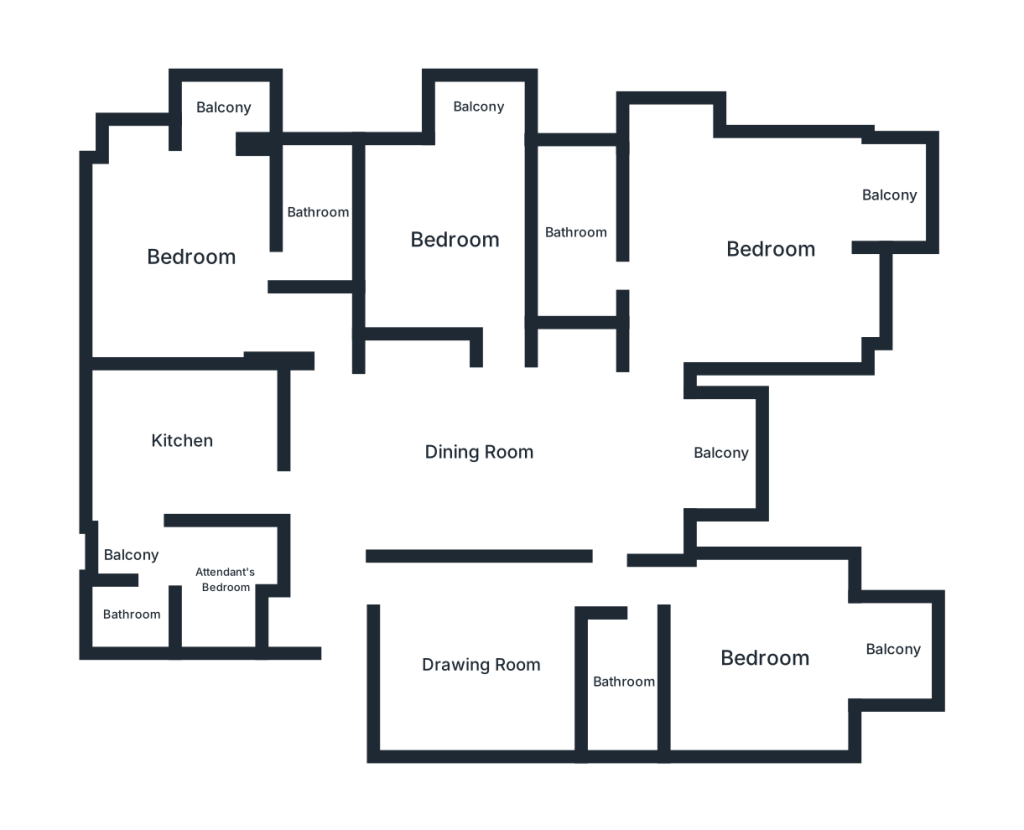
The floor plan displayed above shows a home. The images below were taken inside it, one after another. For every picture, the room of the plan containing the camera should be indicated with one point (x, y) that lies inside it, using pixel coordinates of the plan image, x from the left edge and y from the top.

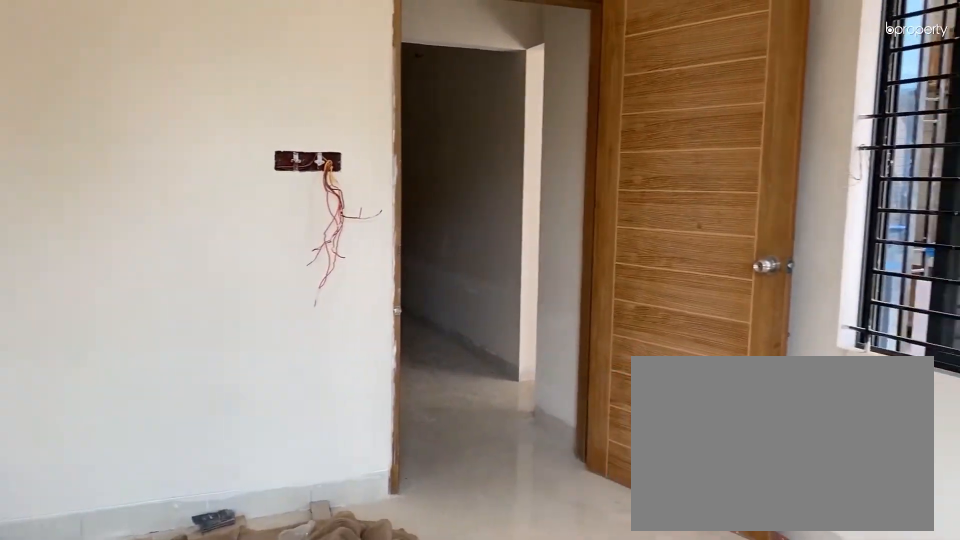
(758, 656)
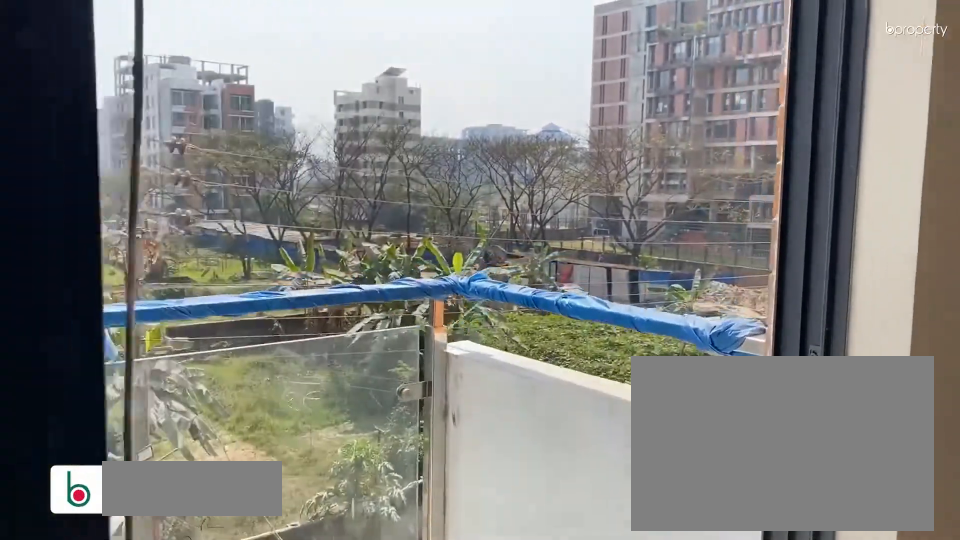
(896, 649)
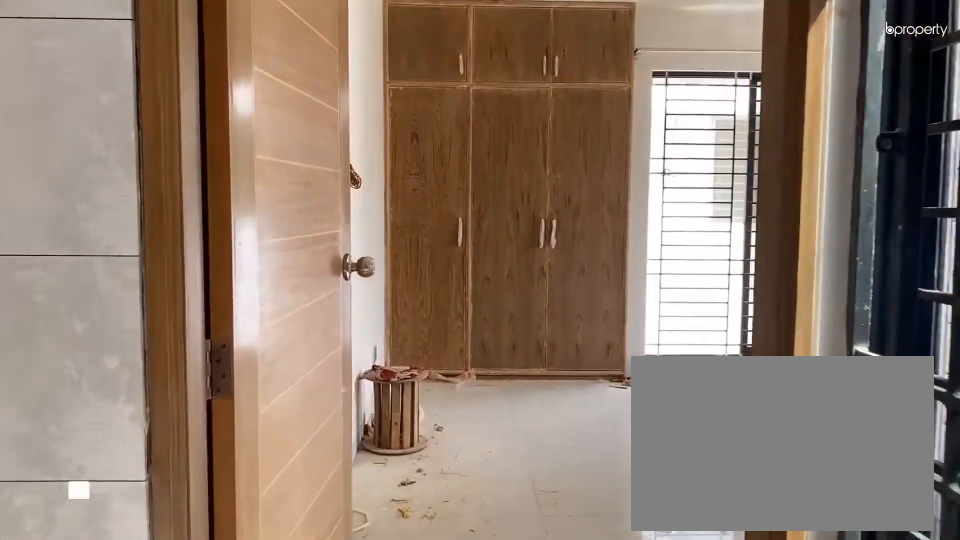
(767, 248)
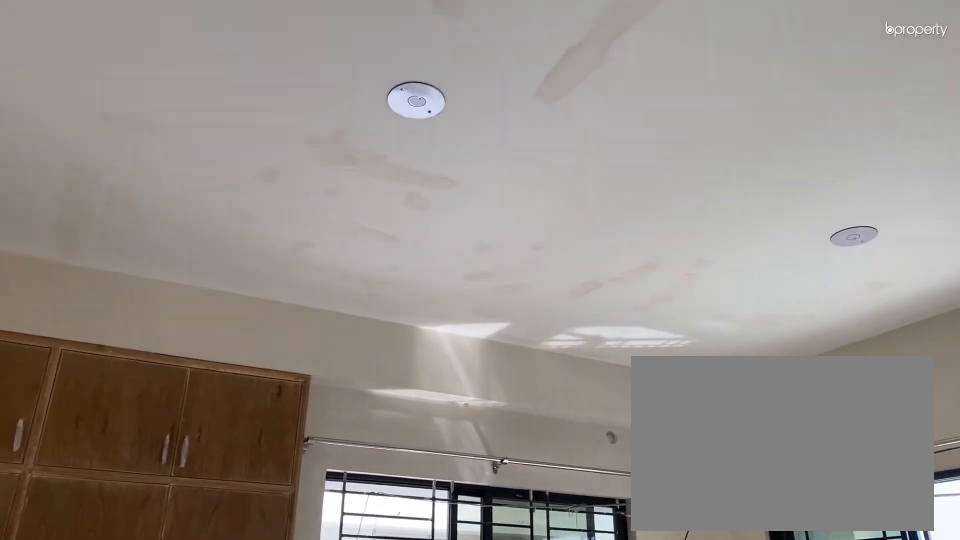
(768, 246)
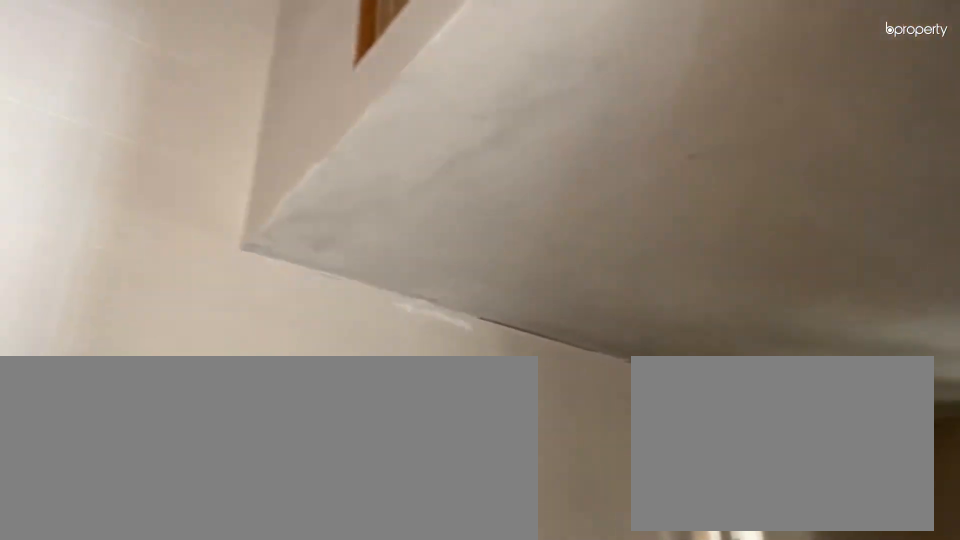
(578, 231)
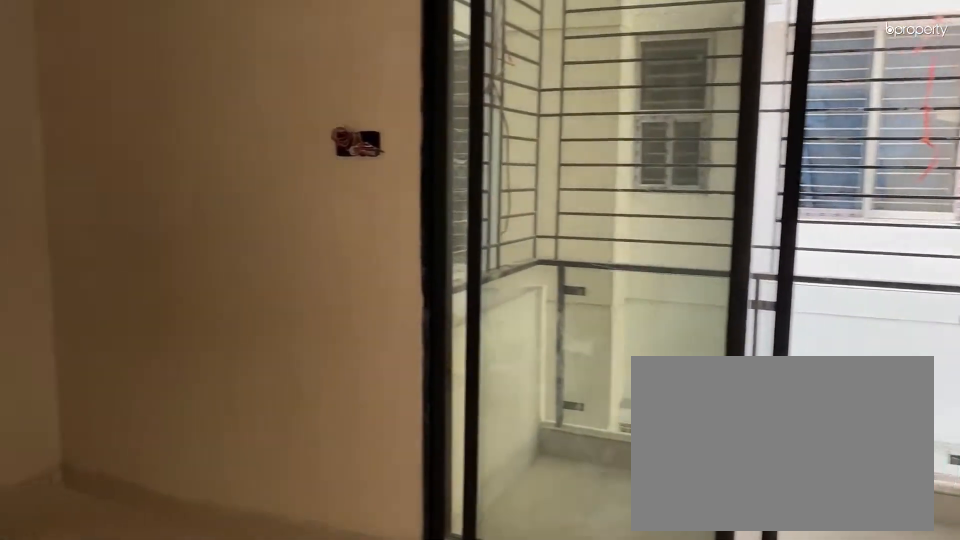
(454, 238)
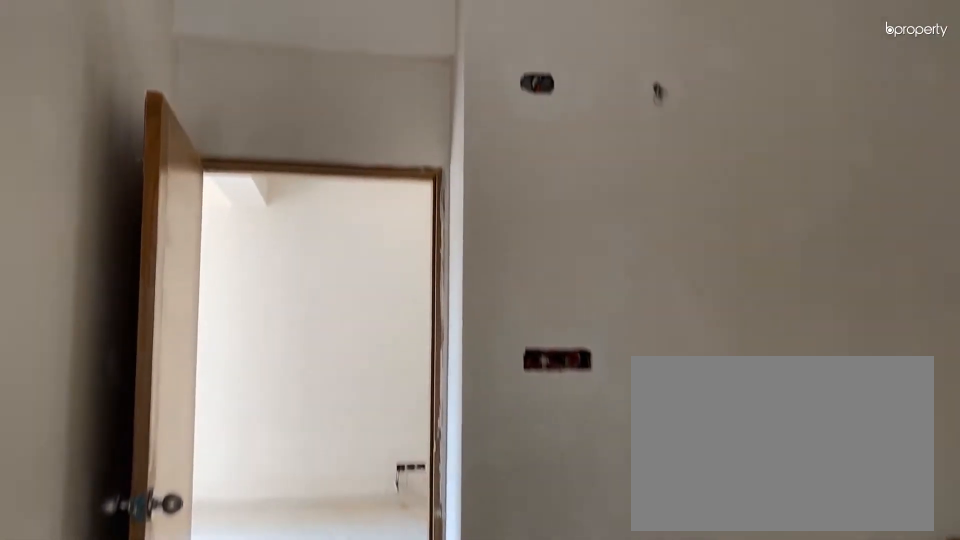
(454, 238)
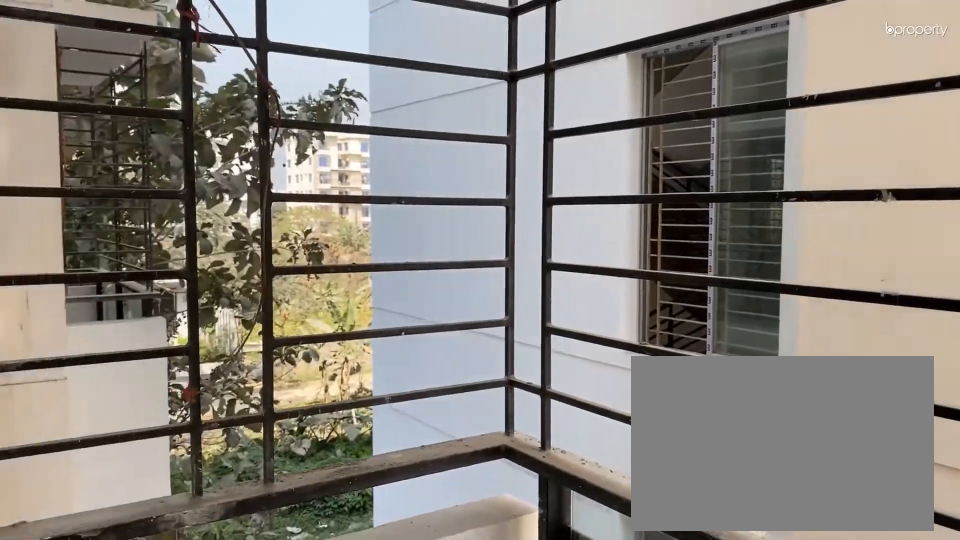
(479, 106)
